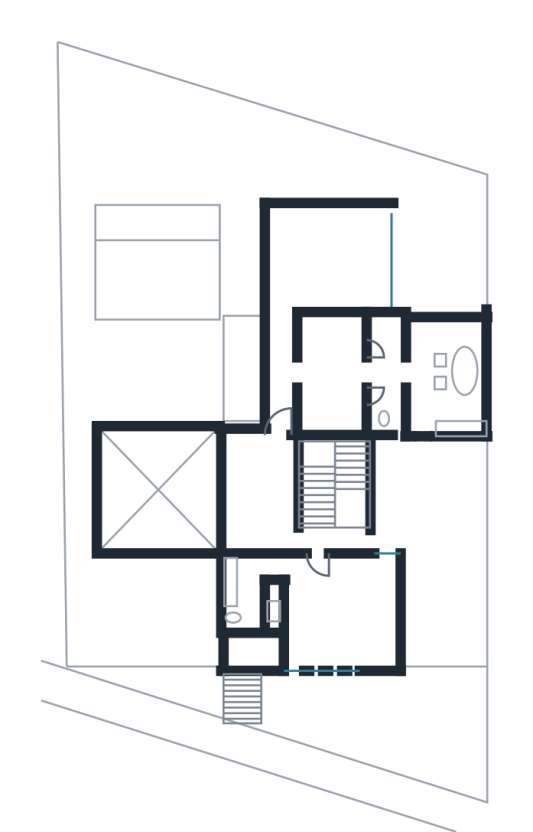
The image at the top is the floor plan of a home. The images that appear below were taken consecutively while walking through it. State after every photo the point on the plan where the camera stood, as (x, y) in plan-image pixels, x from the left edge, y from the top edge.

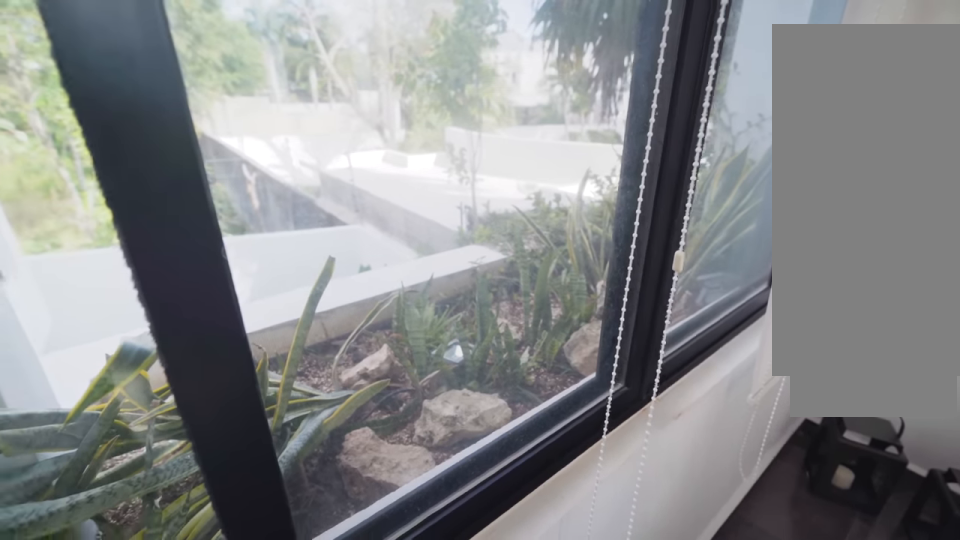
(422, 340)
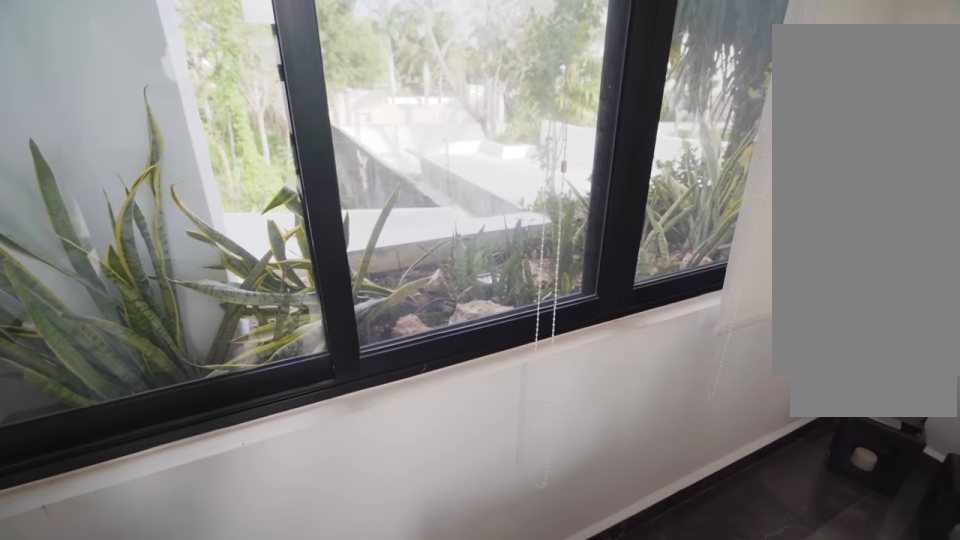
(422, 339)
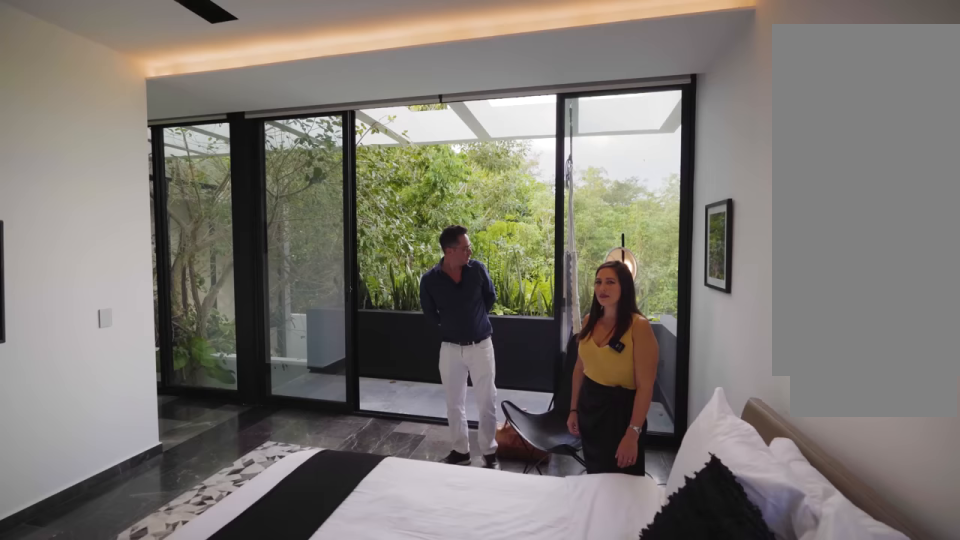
(380, 251)
